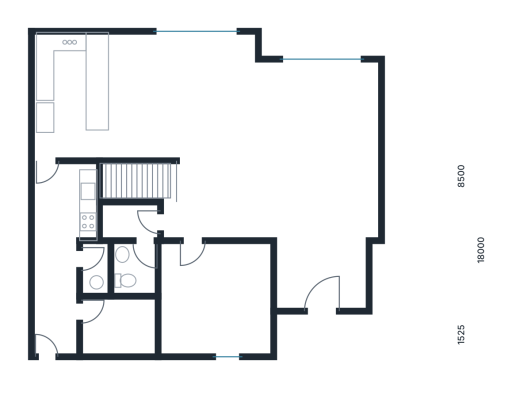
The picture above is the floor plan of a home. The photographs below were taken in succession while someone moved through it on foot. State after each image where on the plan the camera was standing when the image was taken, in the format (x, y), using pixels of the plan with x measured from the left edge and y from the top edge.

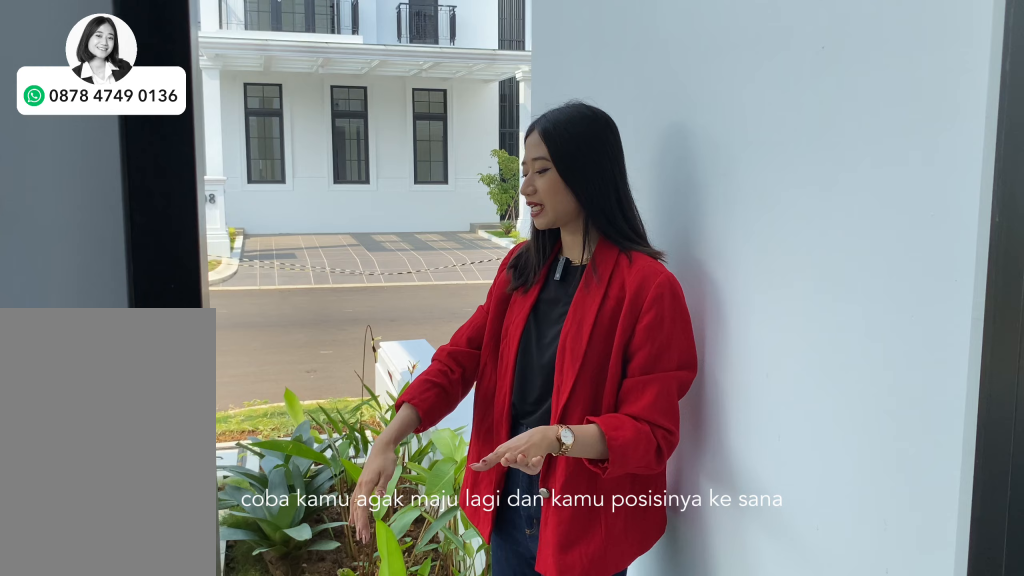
(56, 321)
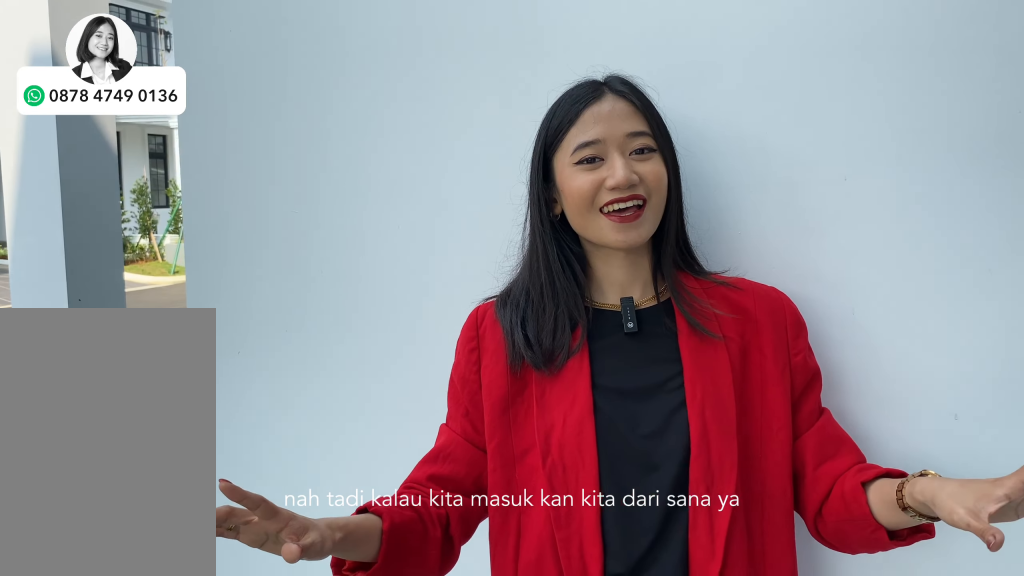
(60, 377)
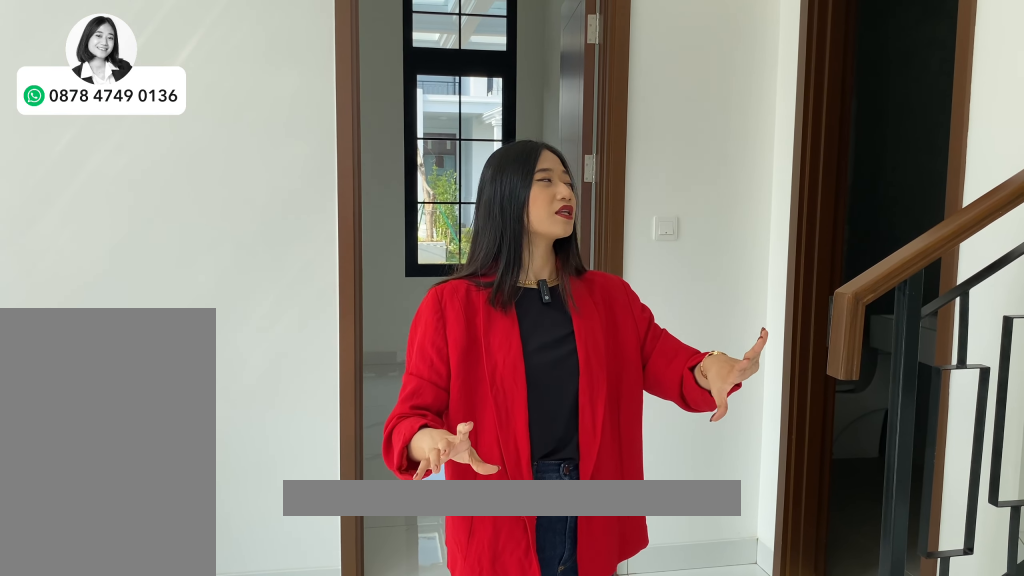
(206, 208)
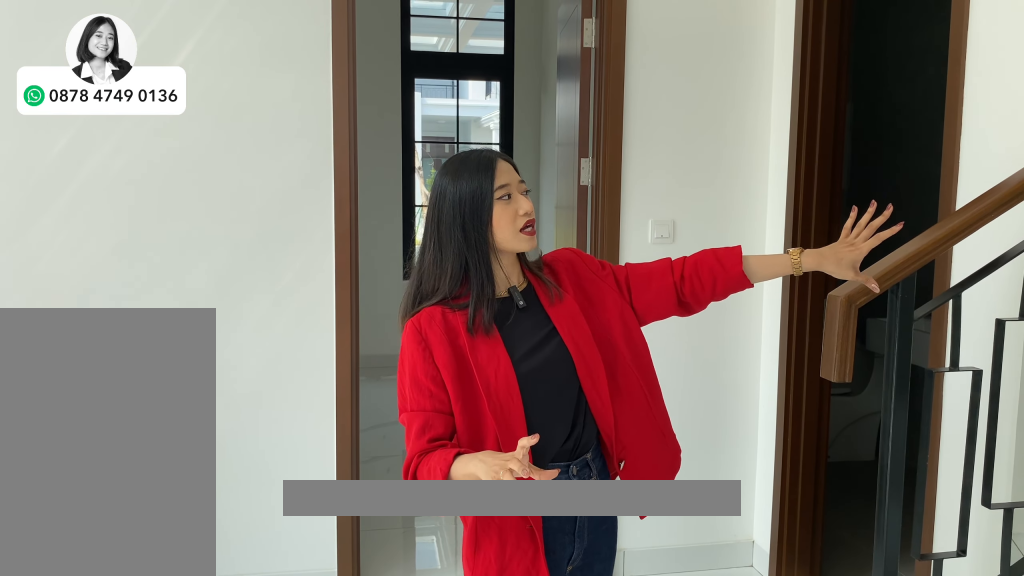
(206, 209)
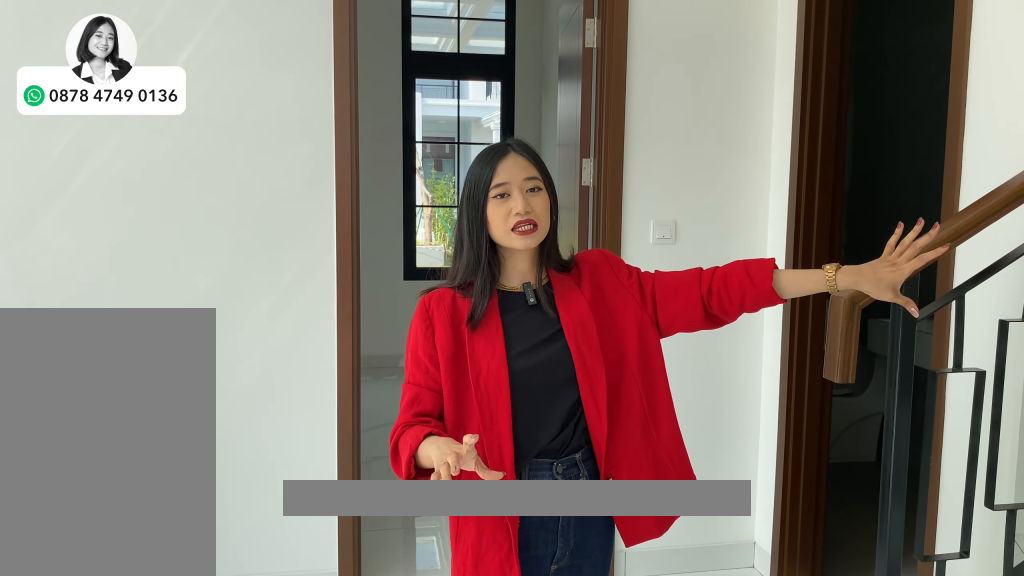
(206, 208)
